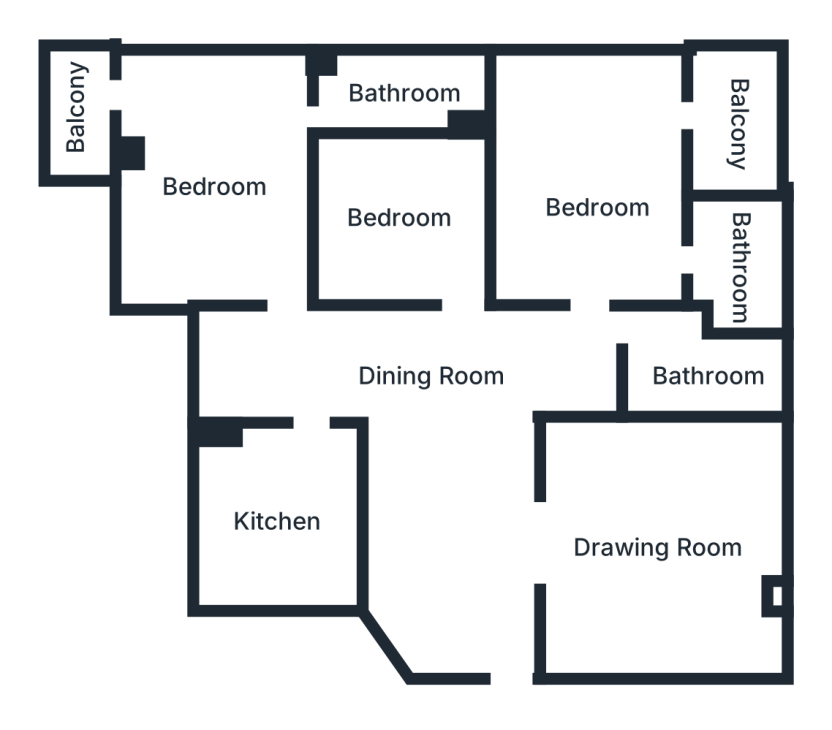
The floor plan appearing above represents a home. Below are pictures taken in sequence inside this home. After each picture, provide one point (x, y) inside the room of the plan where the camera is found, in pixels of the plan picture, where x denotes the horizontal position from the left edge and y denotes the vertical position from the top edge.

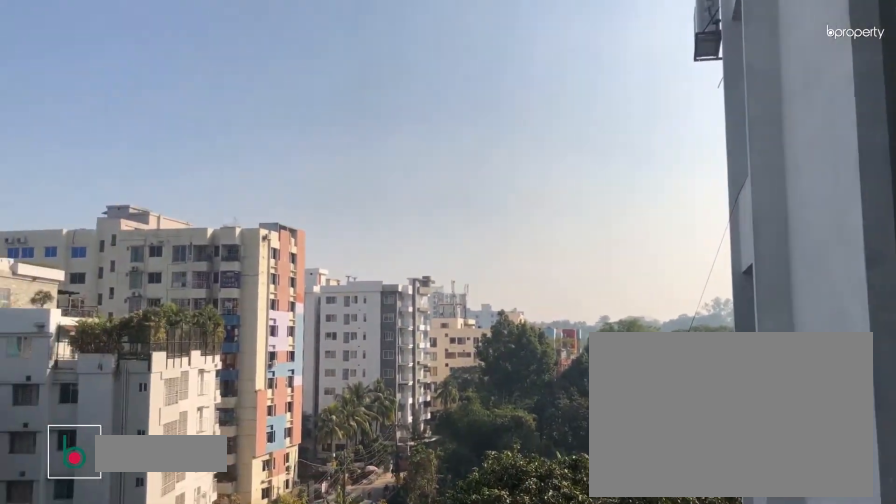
(738, 124)
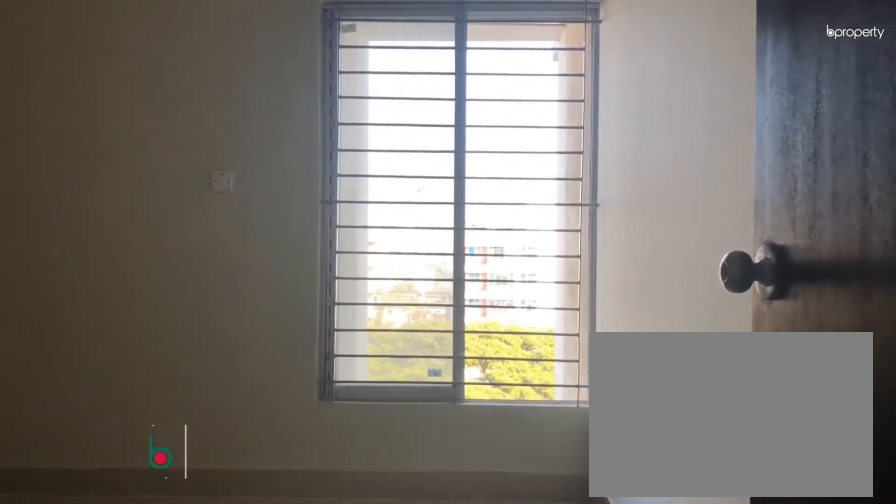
(399, 215)
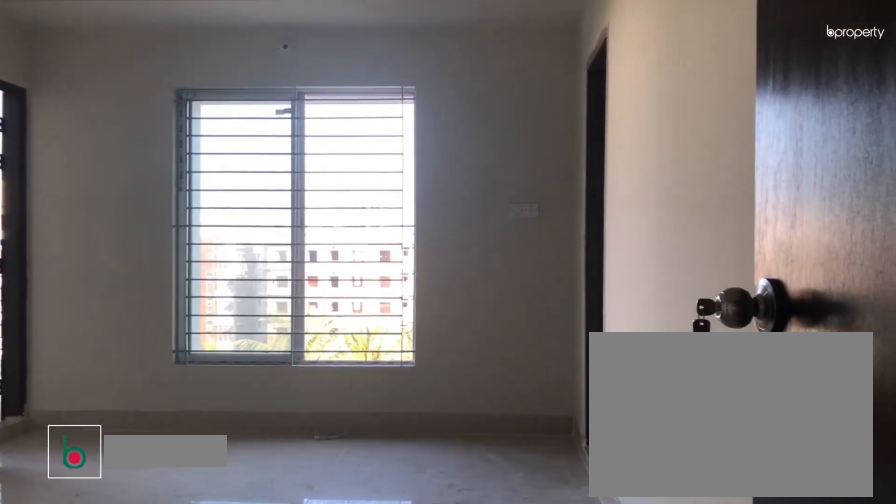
(217, 186)
